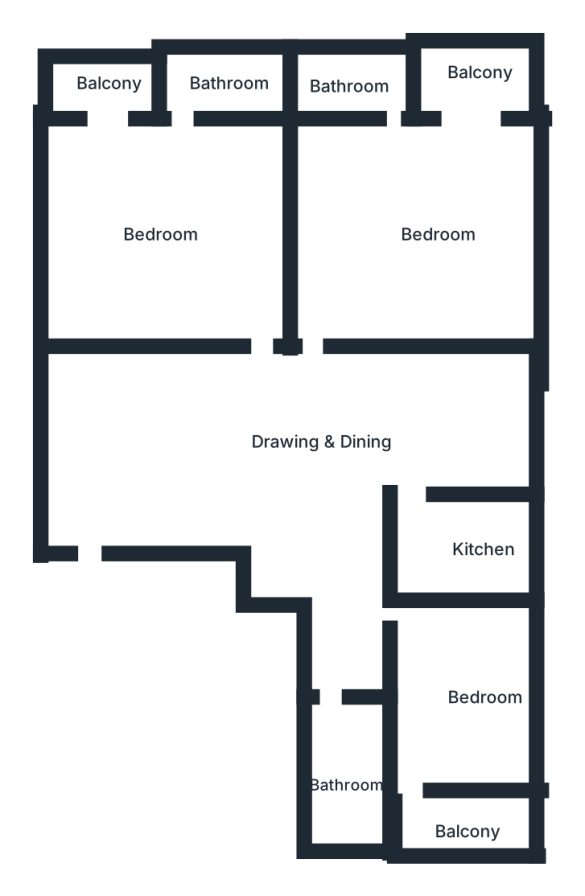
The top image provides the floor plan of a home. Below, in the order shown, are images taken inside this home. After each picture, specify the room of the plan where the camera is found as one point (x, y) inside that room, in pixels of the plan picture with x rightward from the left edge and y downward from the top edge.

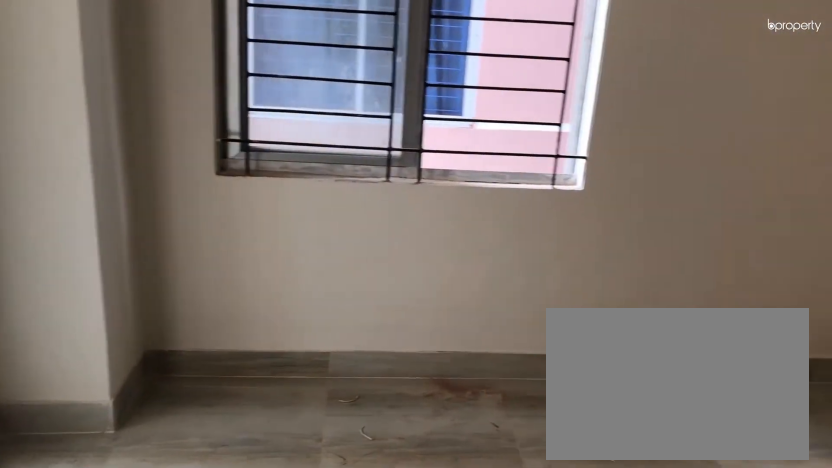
(451, 230)
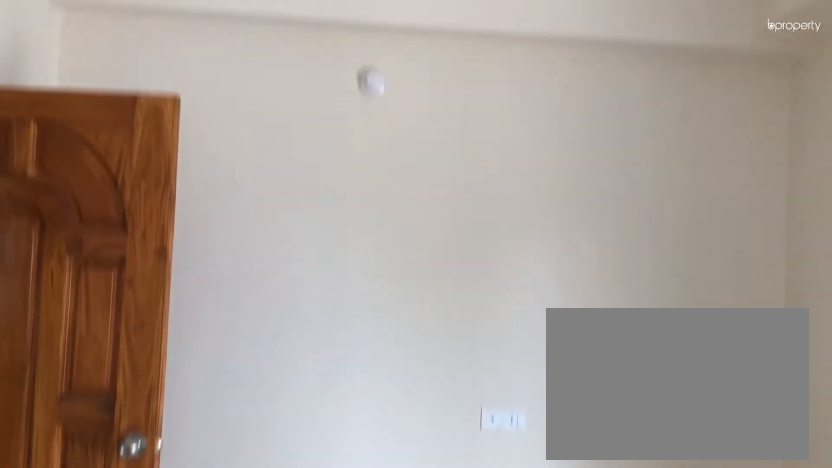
(451, 230)
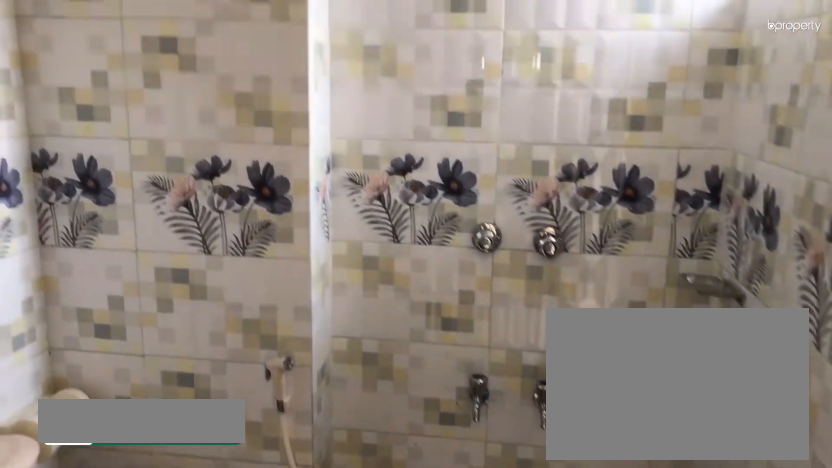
(358, 87)
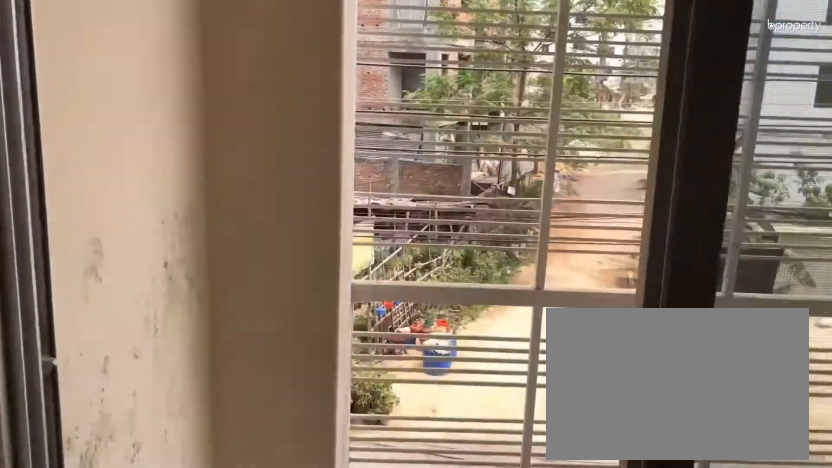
(477, 132)
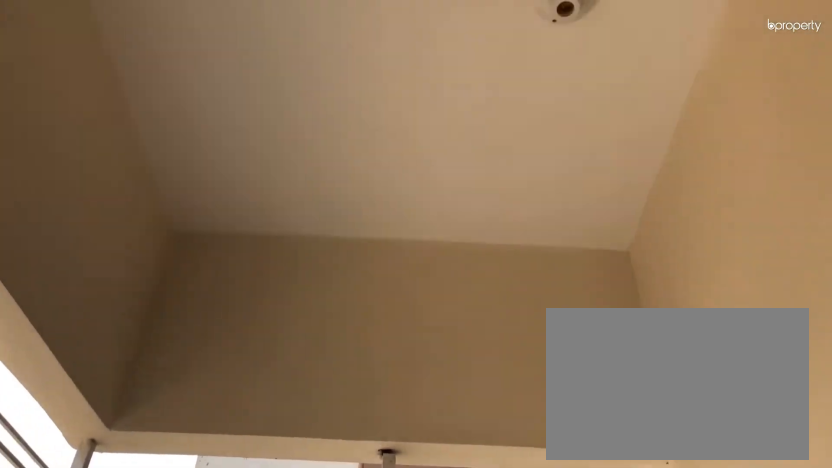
(474, 93)
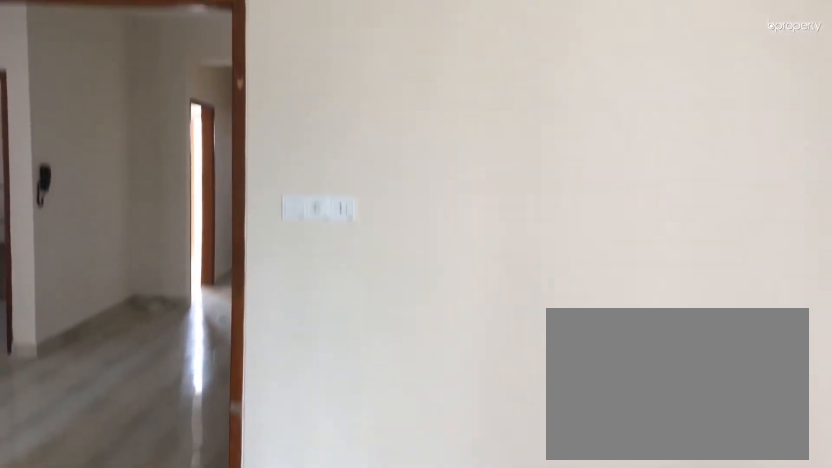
(172, 148)
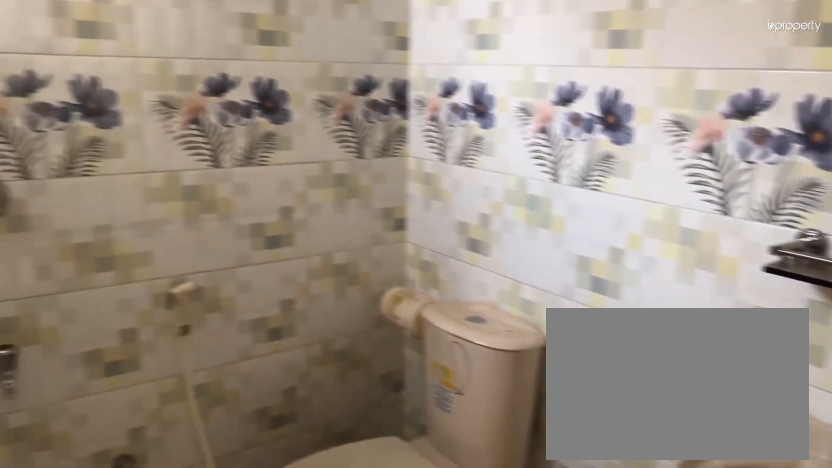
(172, 148)
